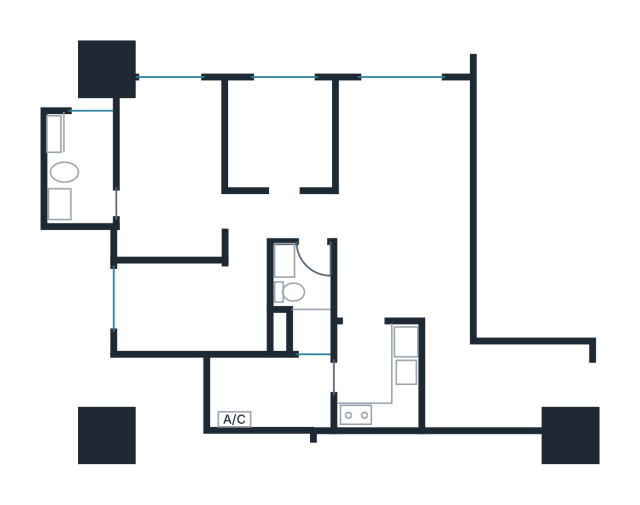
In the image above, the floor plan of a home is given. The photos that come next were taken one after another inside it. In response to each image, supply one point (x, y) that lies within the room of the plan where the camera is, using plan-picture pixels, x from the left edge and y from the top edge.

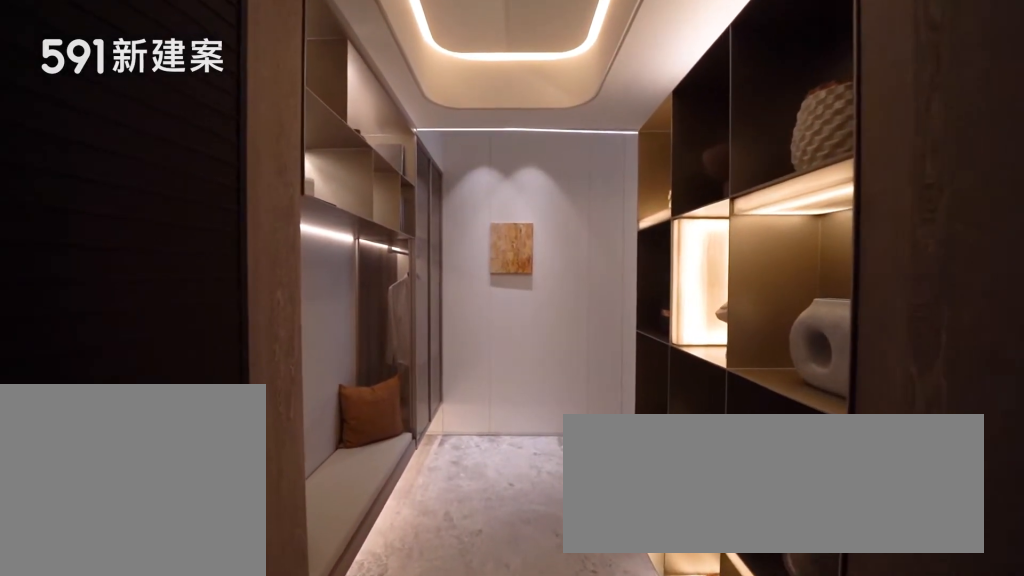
(563, 378)
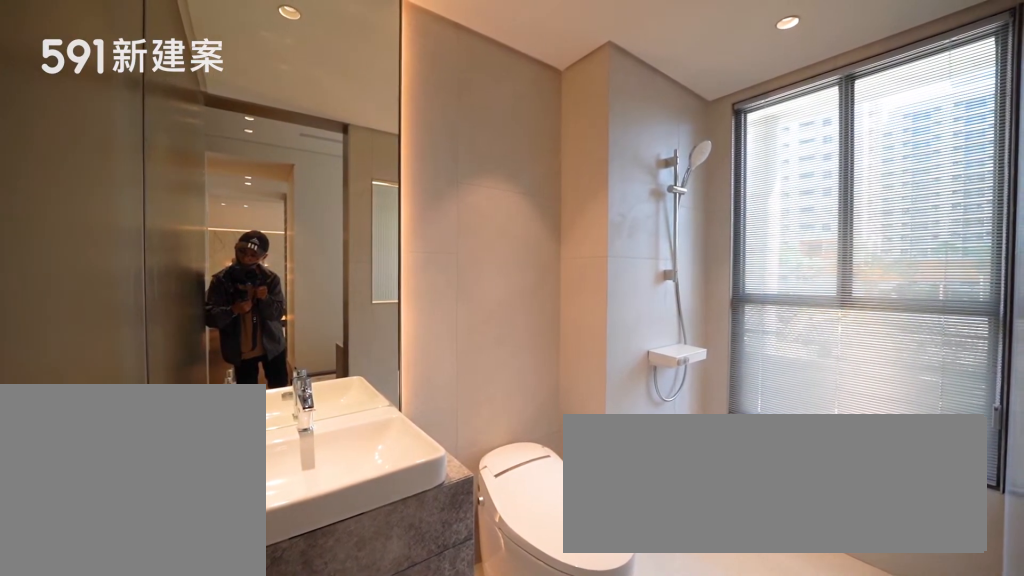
(79, 168)
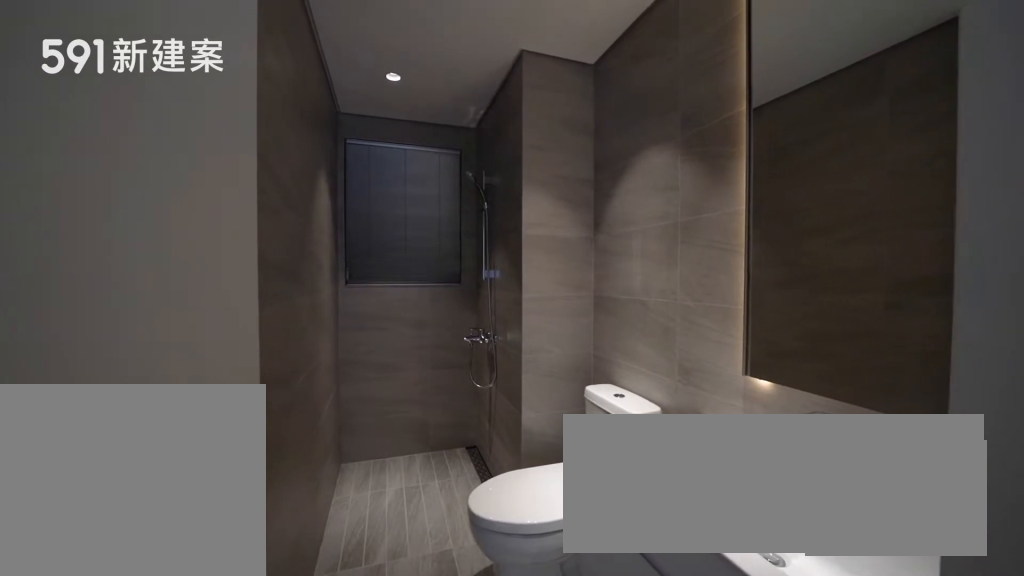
(304, 296)
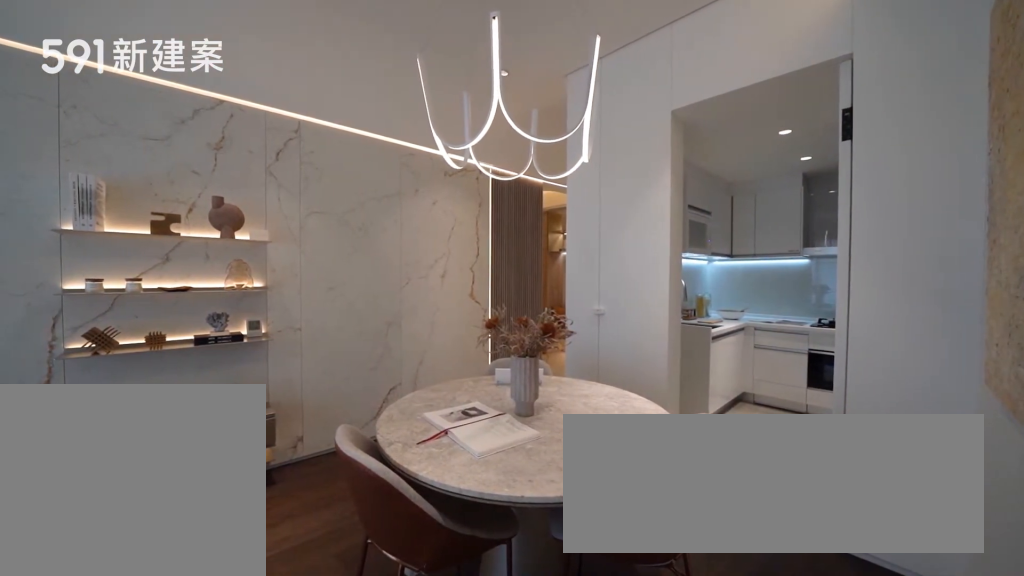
(406, 279)
